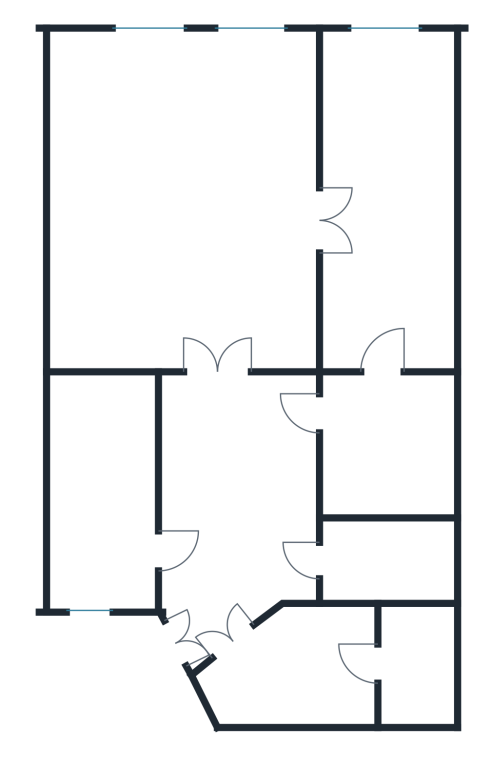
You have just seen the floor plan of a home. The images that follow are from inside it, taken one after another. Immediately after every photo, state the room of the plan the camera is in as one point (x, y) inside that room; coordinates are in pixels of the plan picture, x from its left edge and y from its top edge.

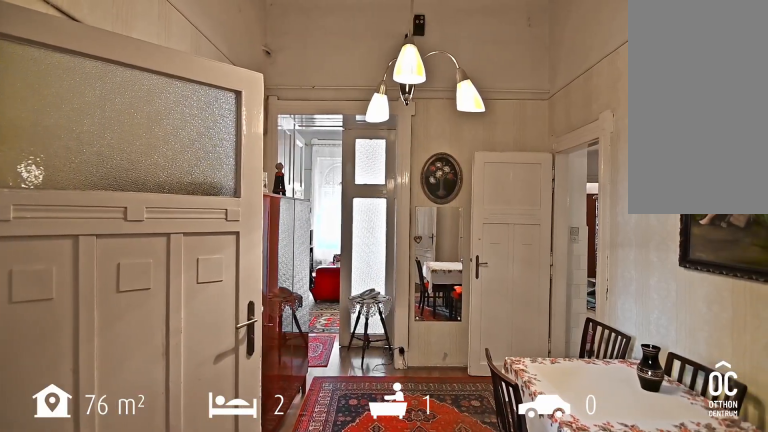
(232, 494)
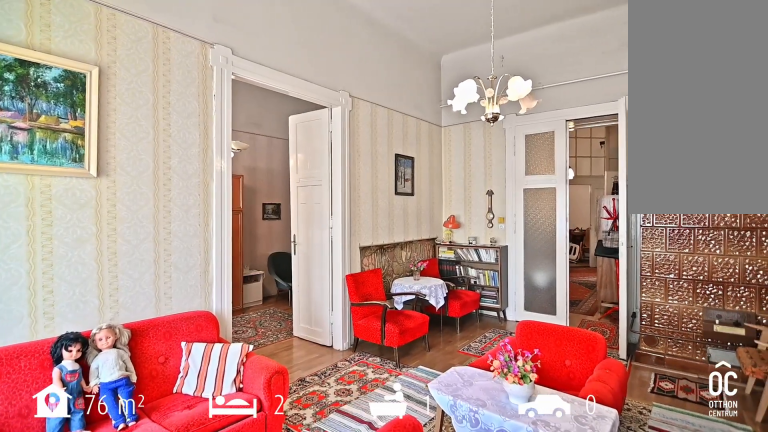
(183, 204)
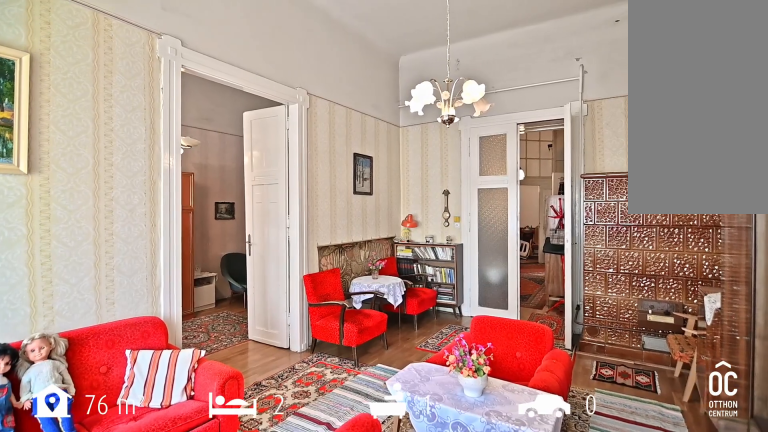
(183, 204)
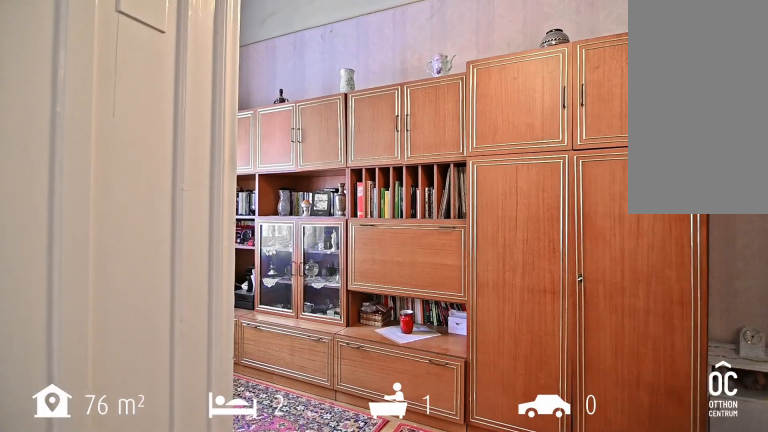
(384, 204)
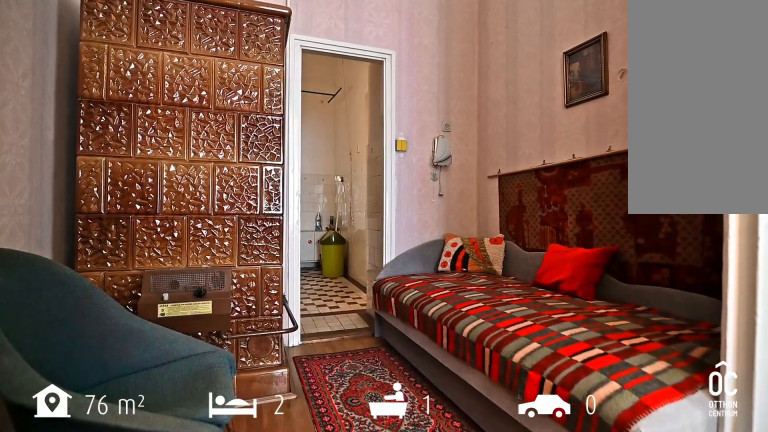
(384, 204)
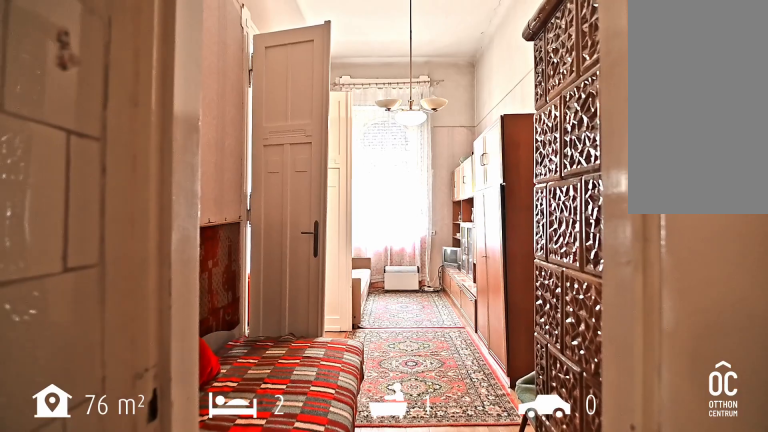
(384, 444)
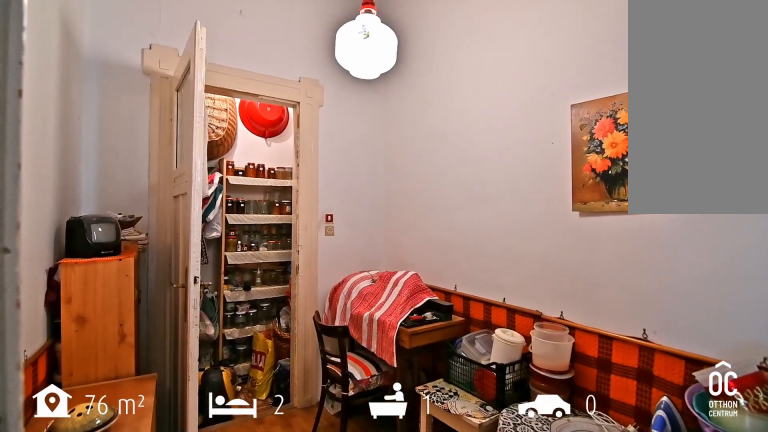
(295, 664)
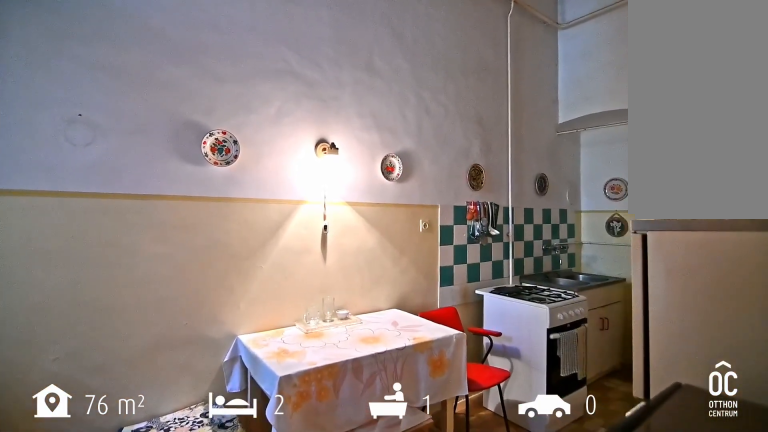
(102, 497)
